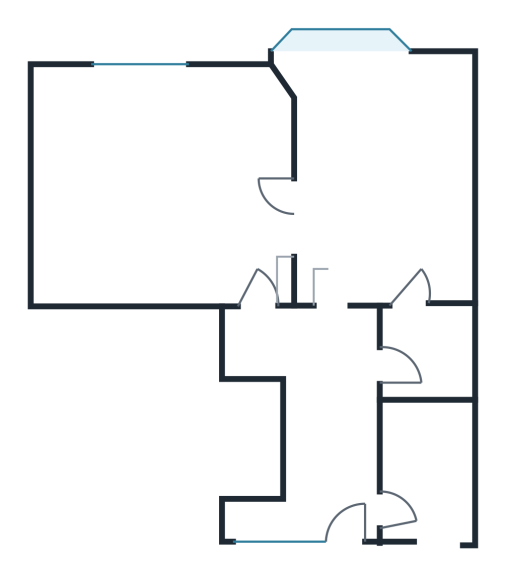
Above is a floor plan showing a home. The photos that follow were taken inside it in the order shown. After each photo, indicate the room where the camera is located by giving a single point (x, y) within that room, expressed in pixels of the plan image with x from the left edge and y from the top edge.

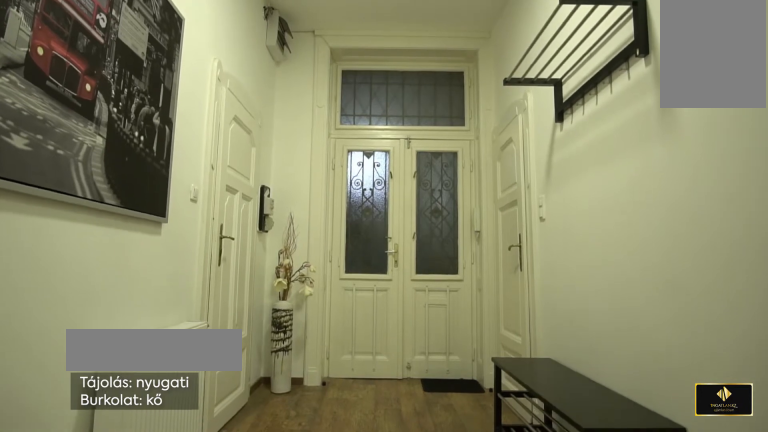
(329, 438)
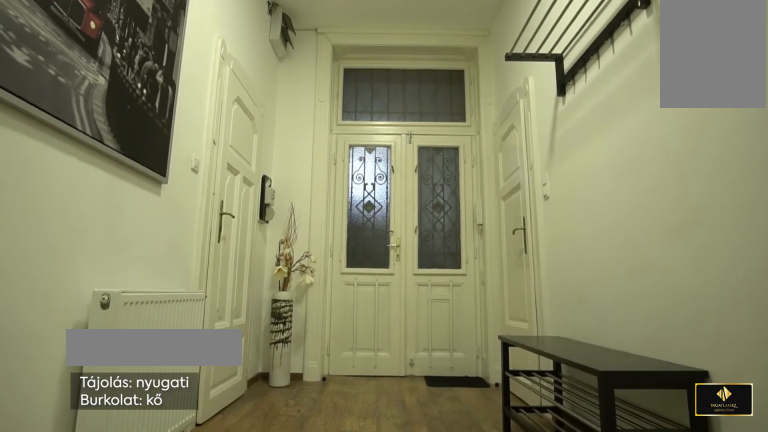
(329, 438)
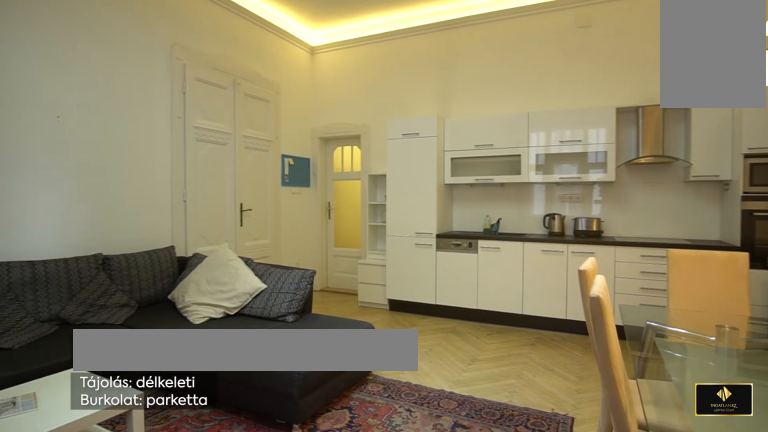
(168, 208)
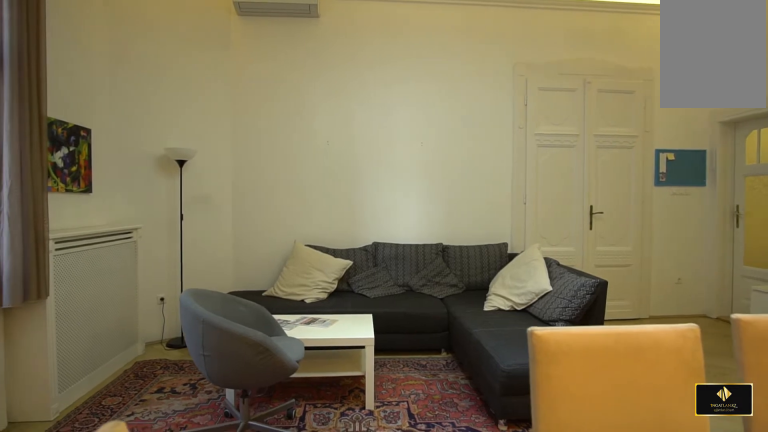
(168, 209)
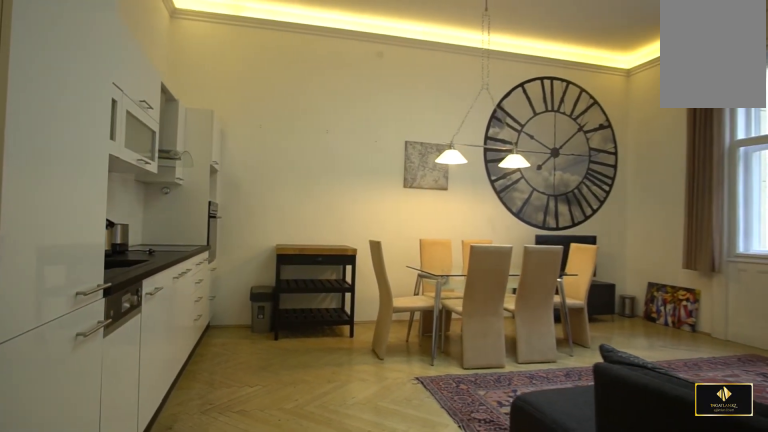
(160, 220)
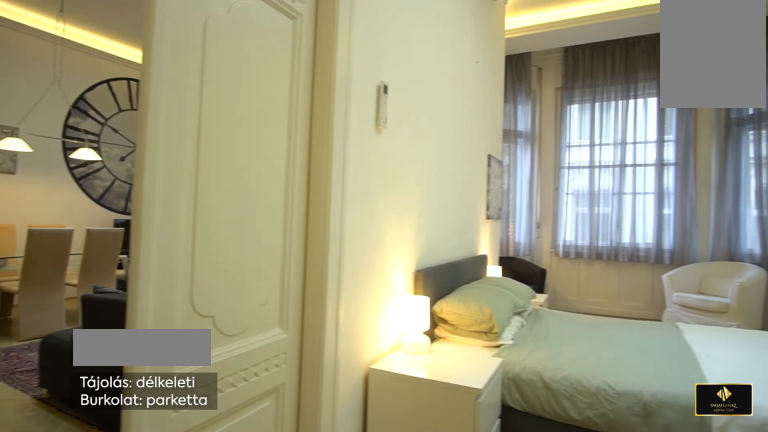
(395, 177)
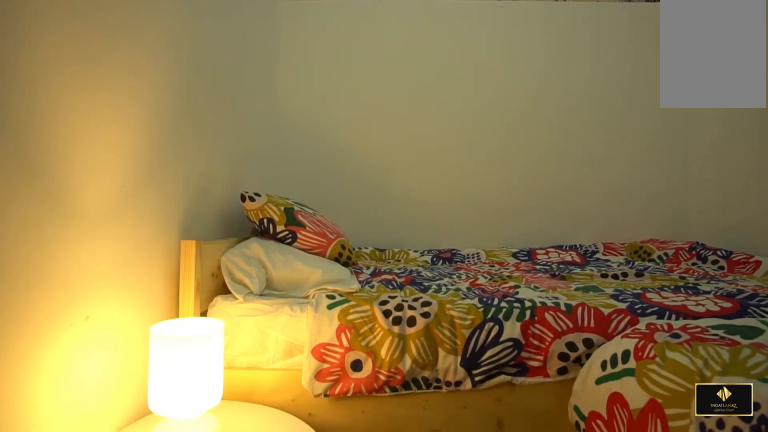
(434, 458)
